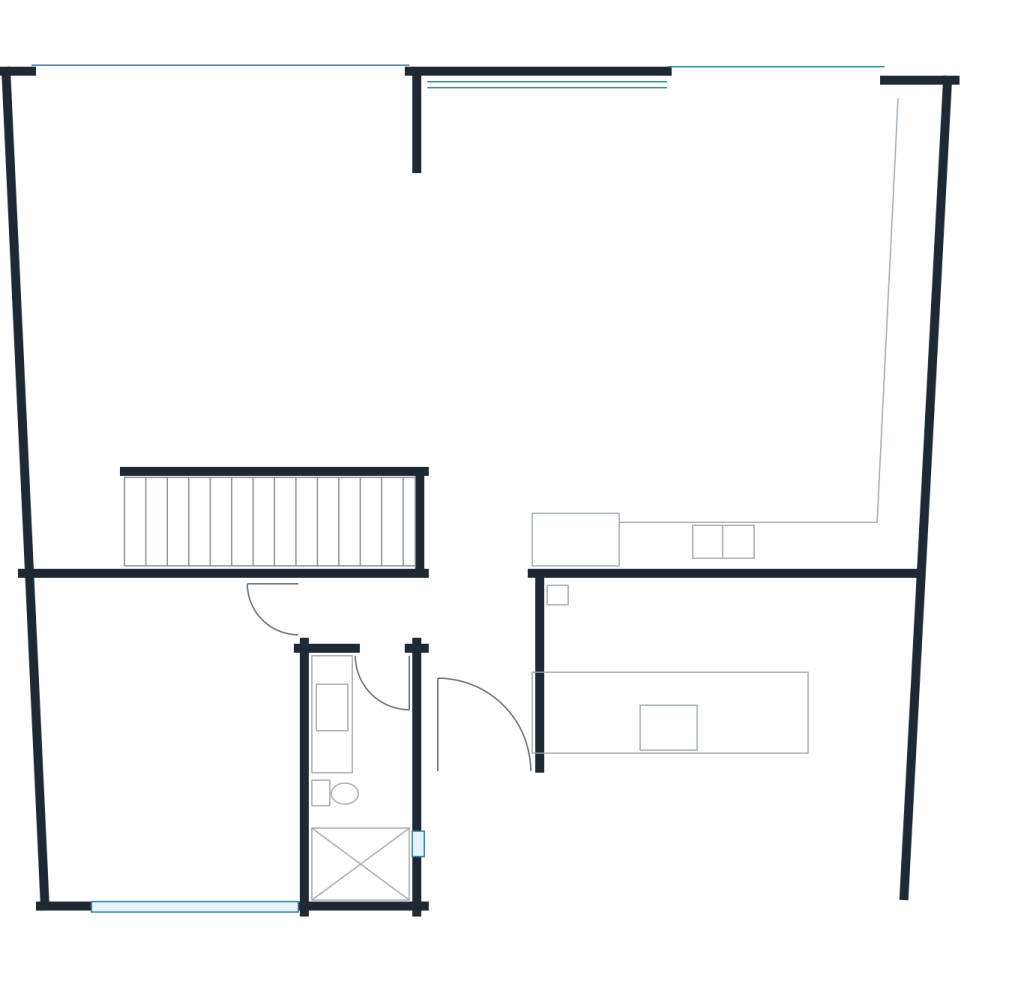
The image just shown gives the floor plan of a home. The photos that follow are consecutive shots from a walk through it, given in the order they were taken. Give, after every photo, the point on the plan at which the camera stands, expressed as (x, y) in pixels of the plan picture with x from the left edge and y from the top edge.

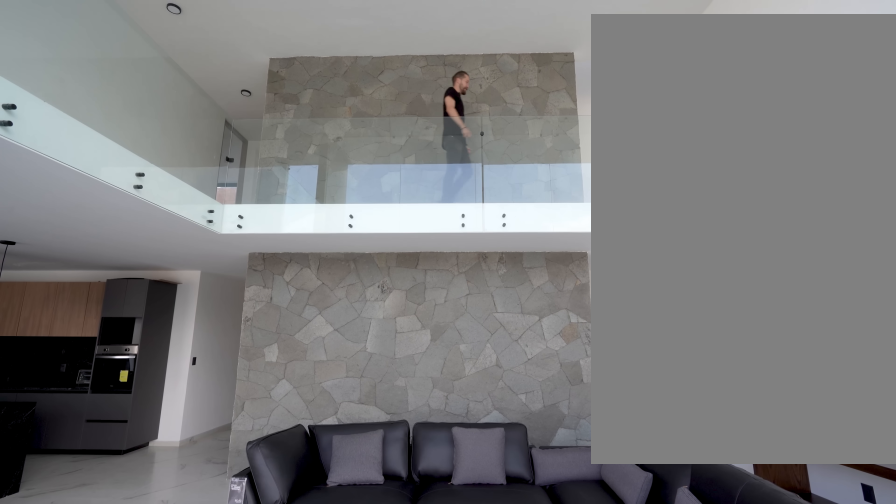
(257, 207)
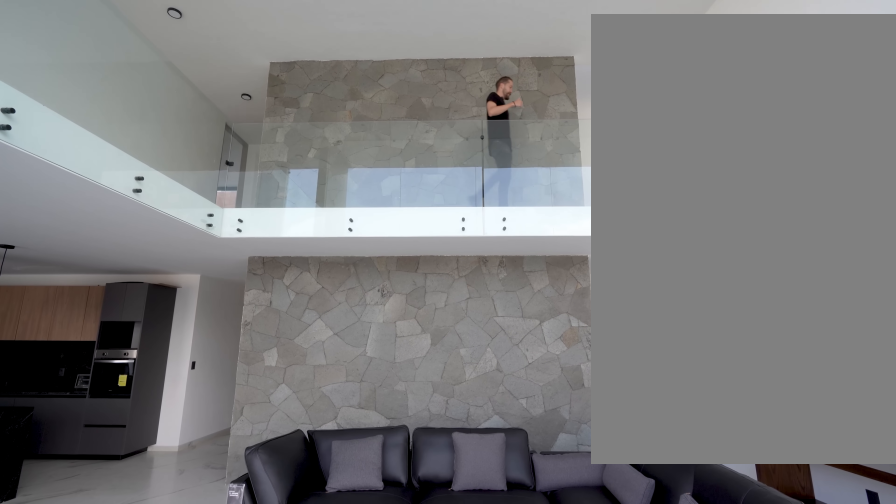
(257, 207)
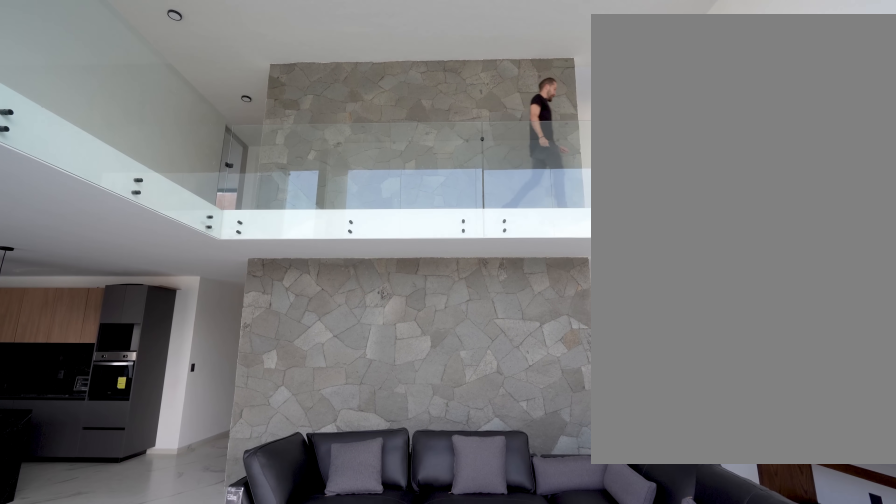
(249, 206)
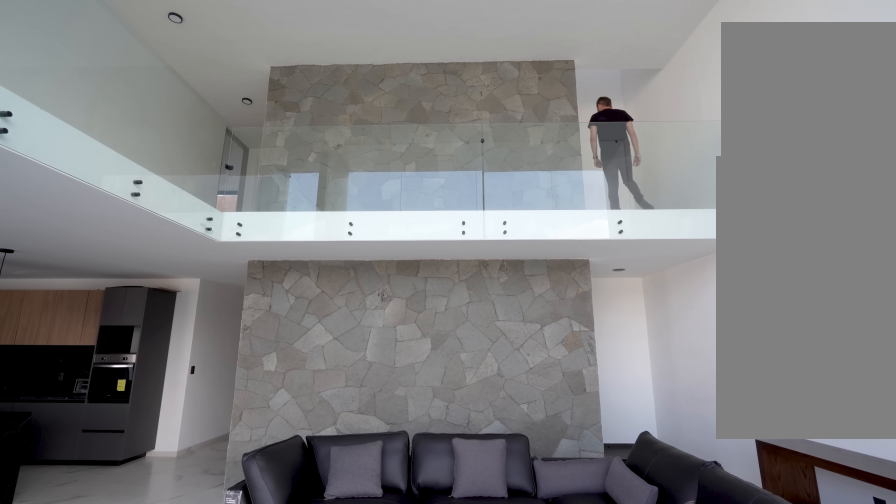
(241, 206)
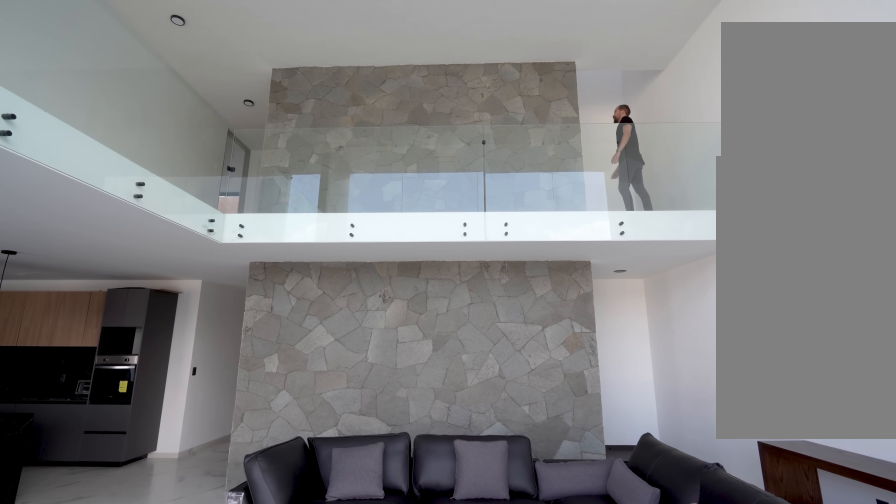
(241, 206)
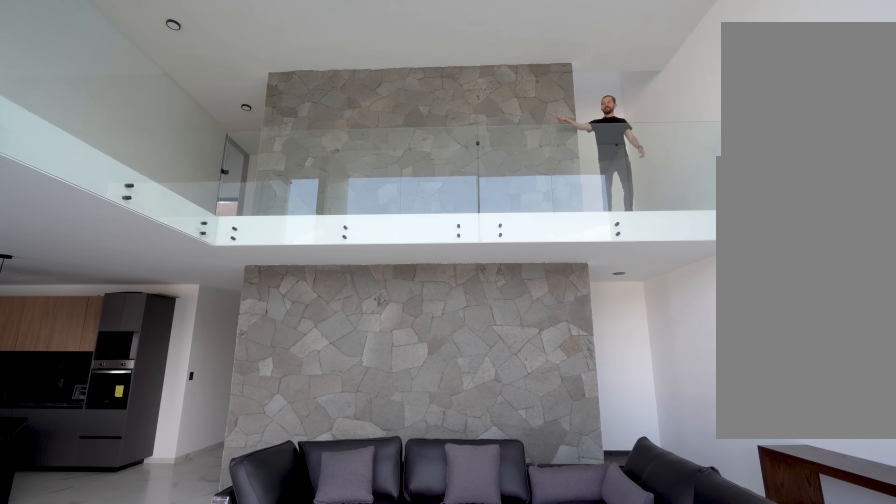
(241, 207)
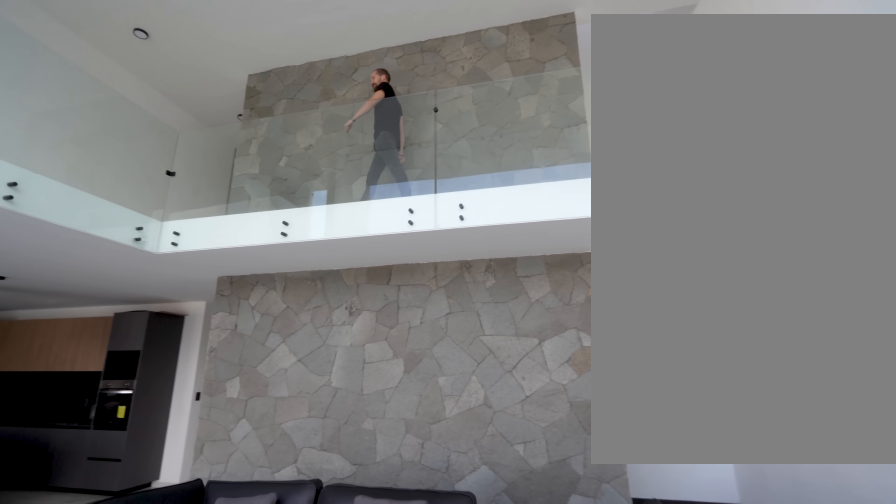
(237, 207)
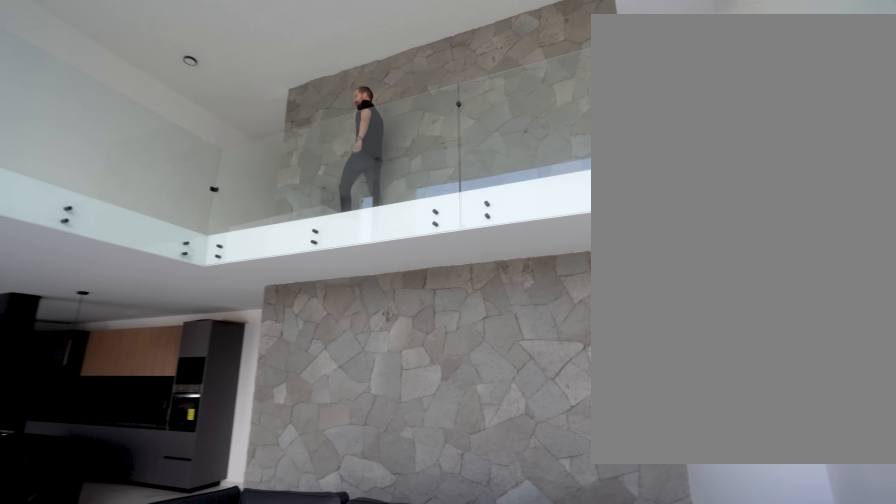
(216, 216)
